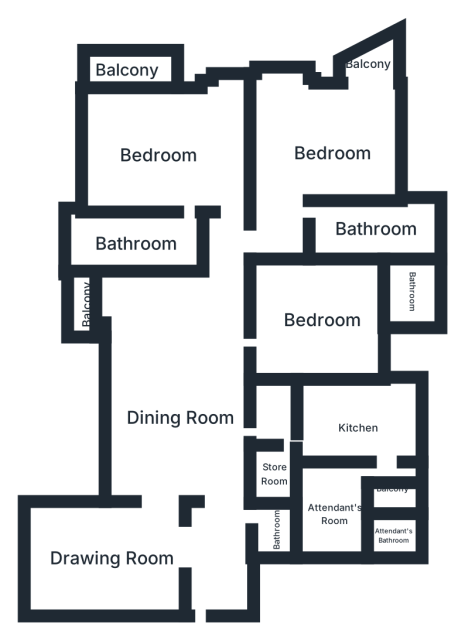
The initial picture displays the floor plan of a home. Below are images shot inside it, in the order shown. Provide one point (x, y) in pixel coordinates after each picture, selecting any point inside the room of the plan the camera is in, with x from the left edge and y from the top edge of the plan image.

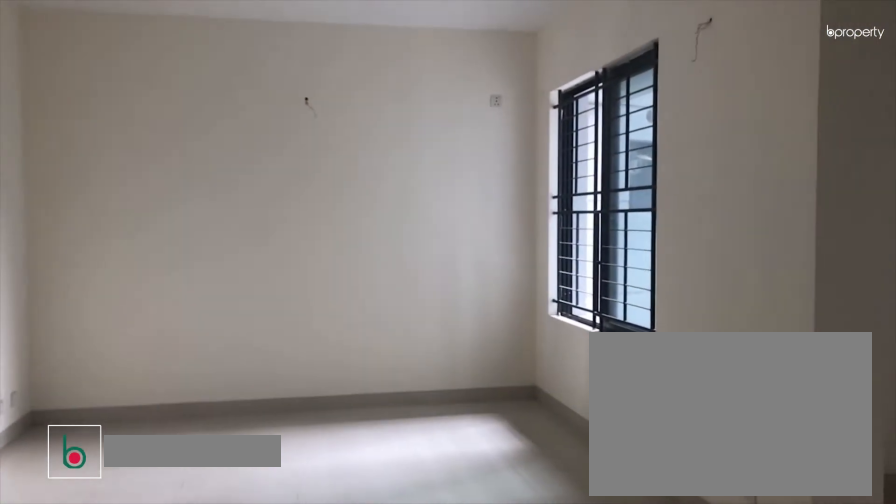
(117, 555)
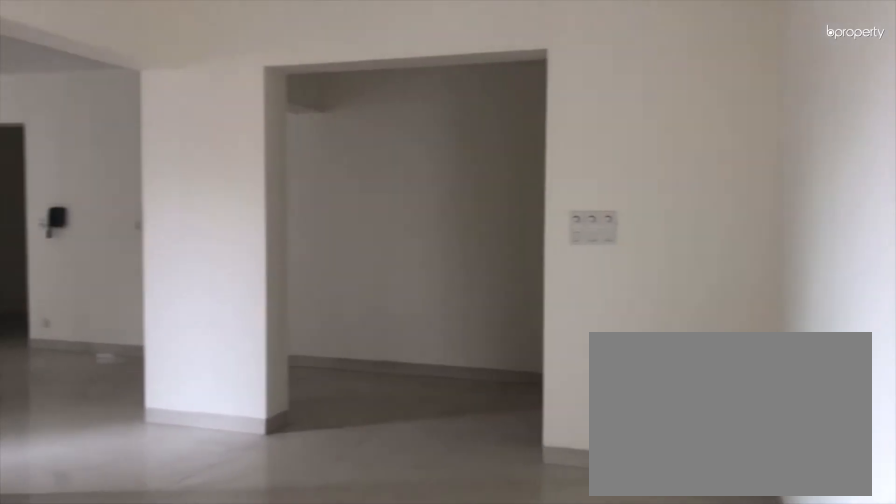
(117, 555)
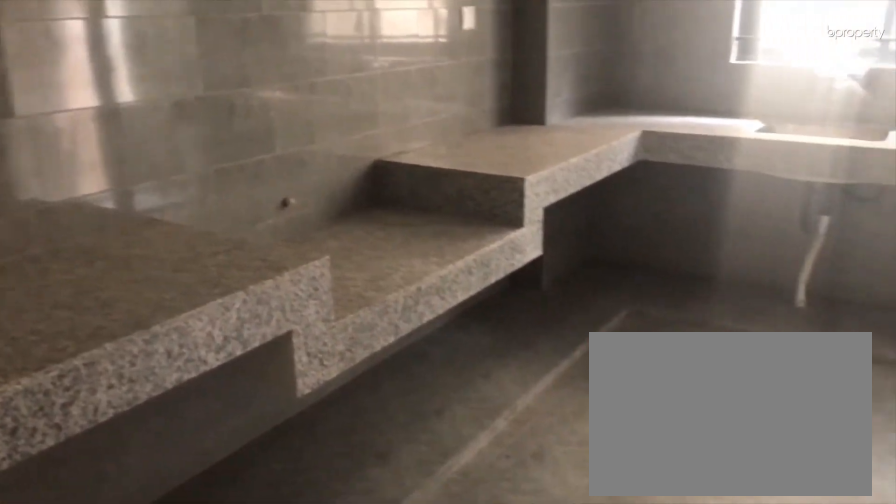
(362, 430)
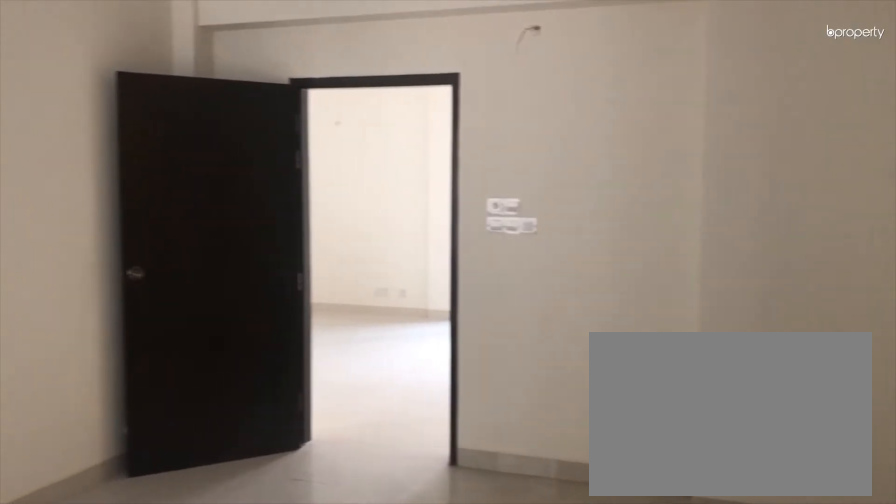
(321, 316)
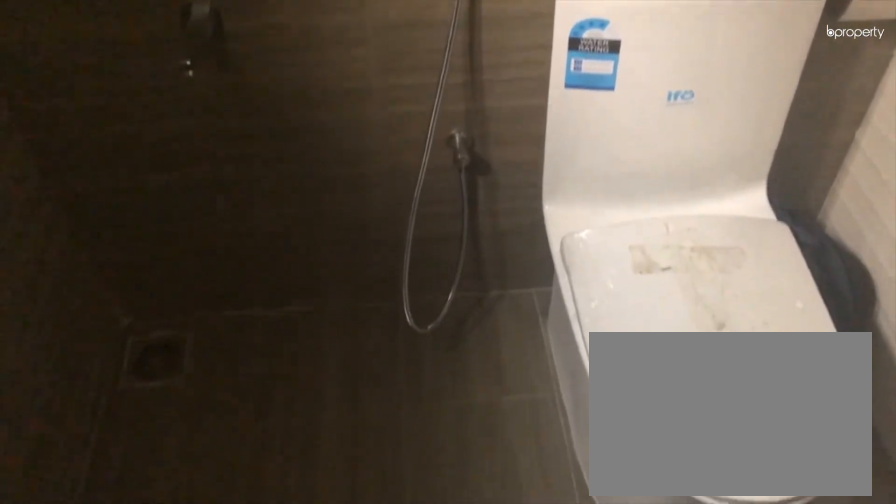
(411, 292)
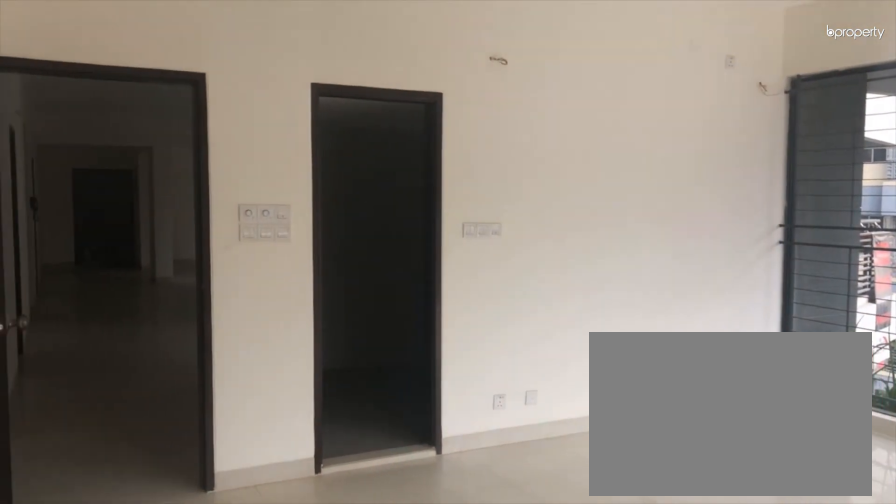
(158, 156)
